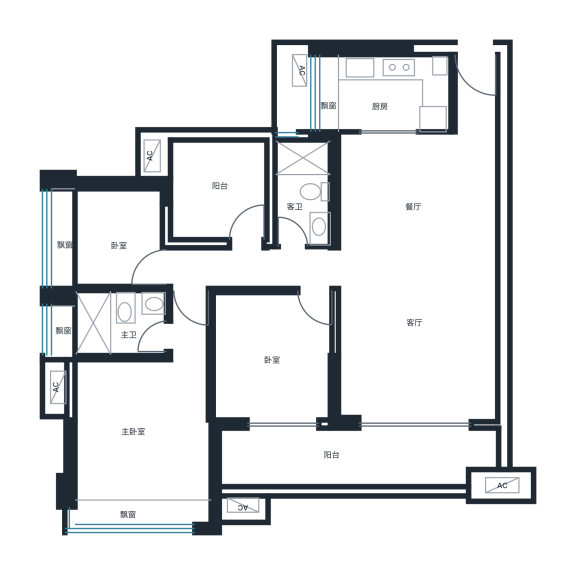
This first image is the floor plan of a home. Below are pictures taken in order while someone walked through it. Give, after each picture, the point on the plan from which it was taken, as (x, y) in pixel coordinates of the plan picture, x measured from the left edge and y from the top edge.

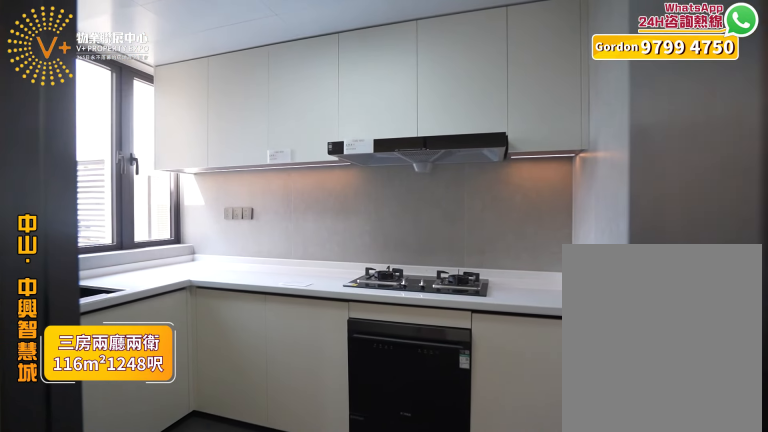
(387, 92)
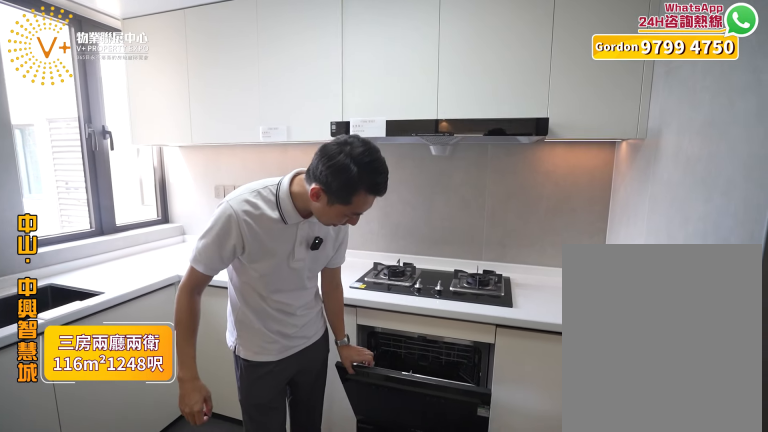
(387, 87)
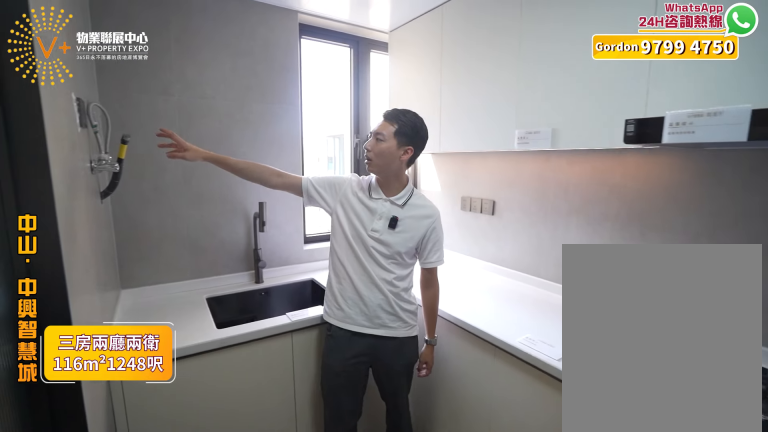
(389, 93)
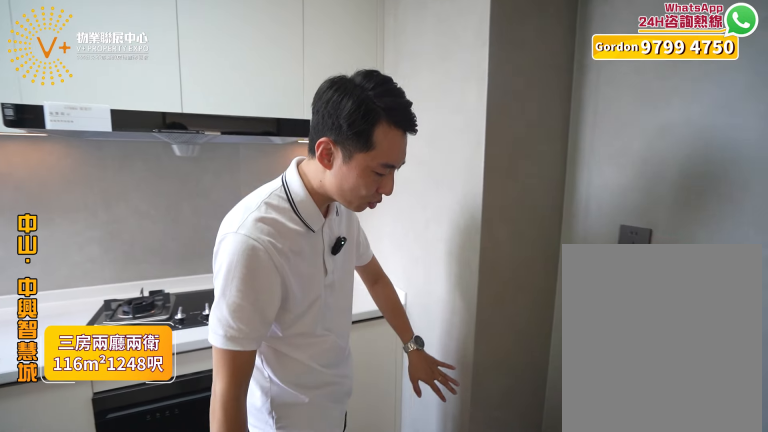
(394, 98)
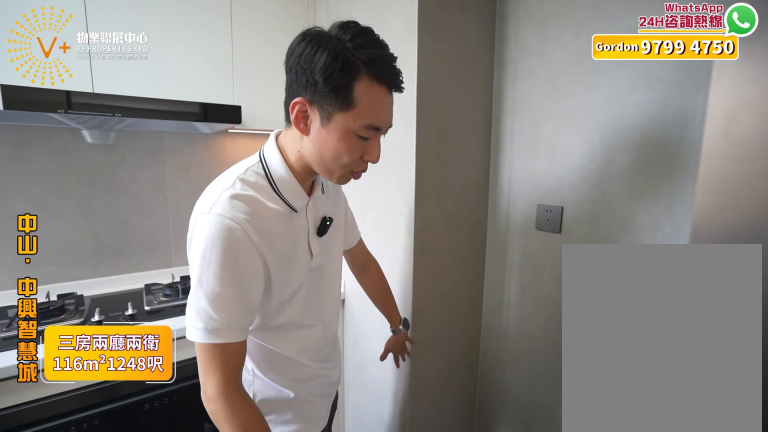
(390, 98)
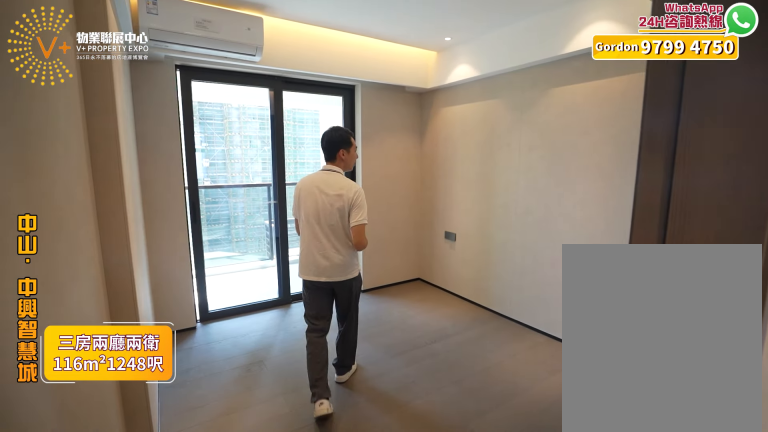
(274, 348)
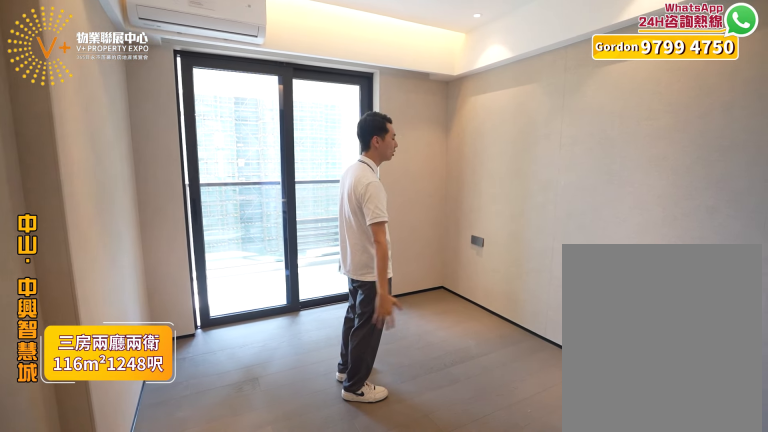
(272, 346)
